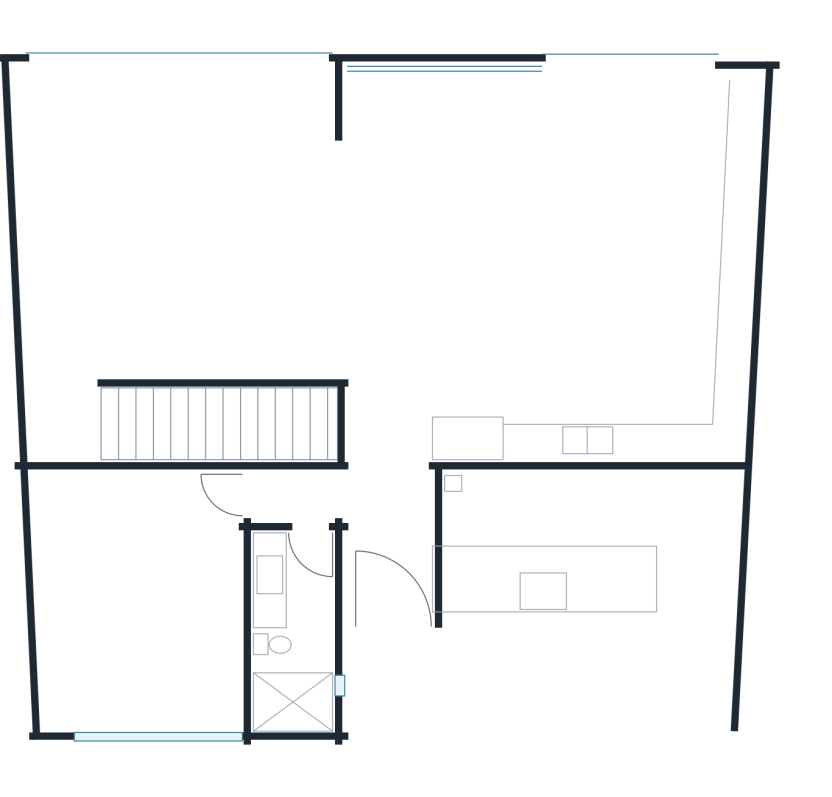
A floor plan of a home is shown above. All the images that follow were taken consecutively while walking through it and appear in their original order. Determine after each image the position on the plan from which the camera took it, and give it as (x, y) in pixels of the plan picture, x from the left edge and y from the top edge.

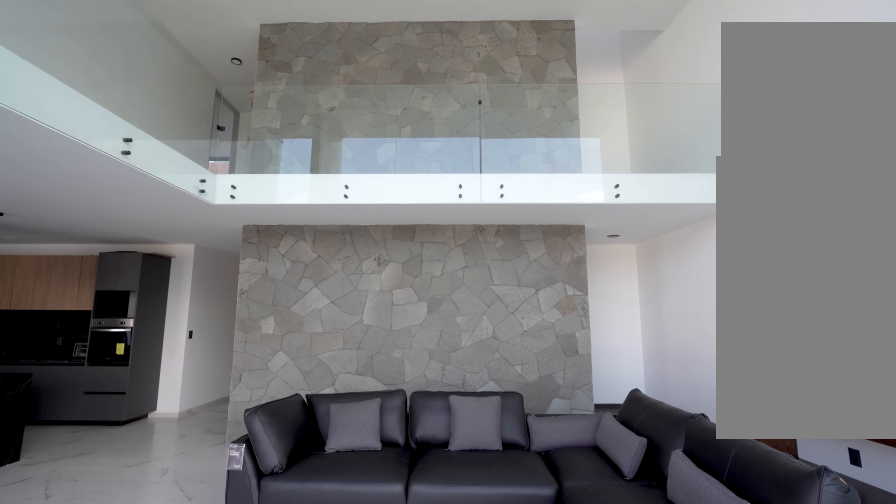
(209, 168)
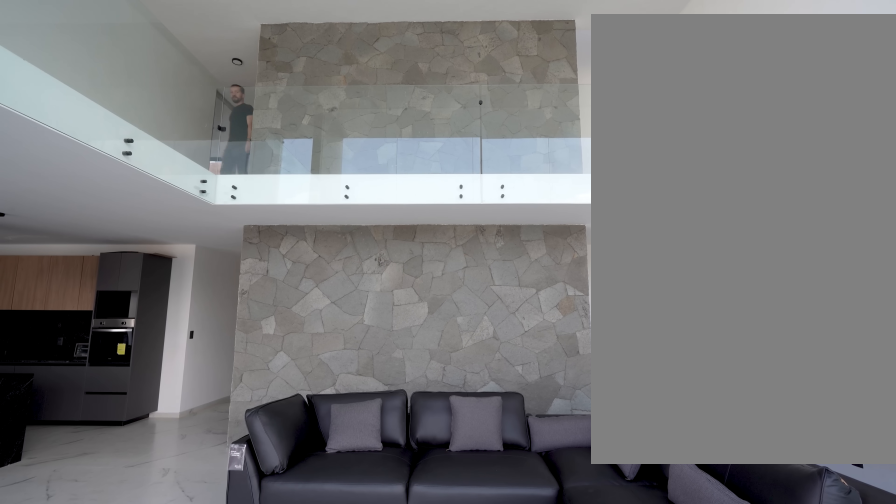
(209, 168)
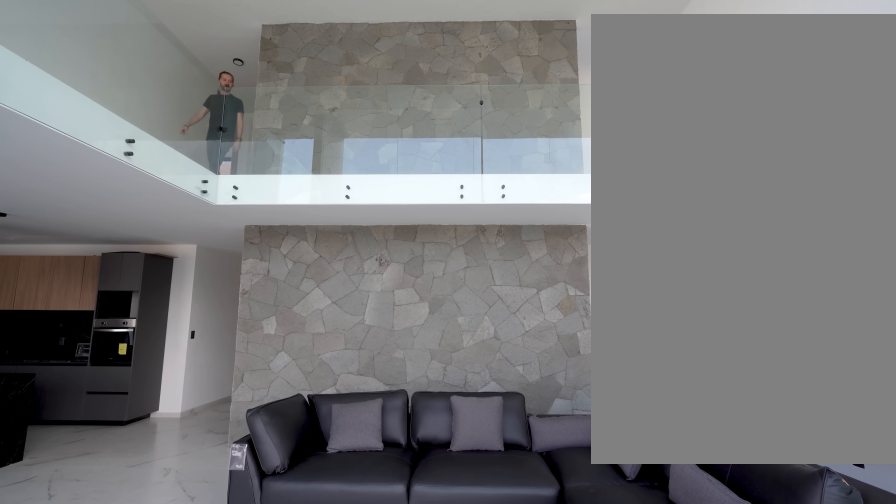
(209, 168)
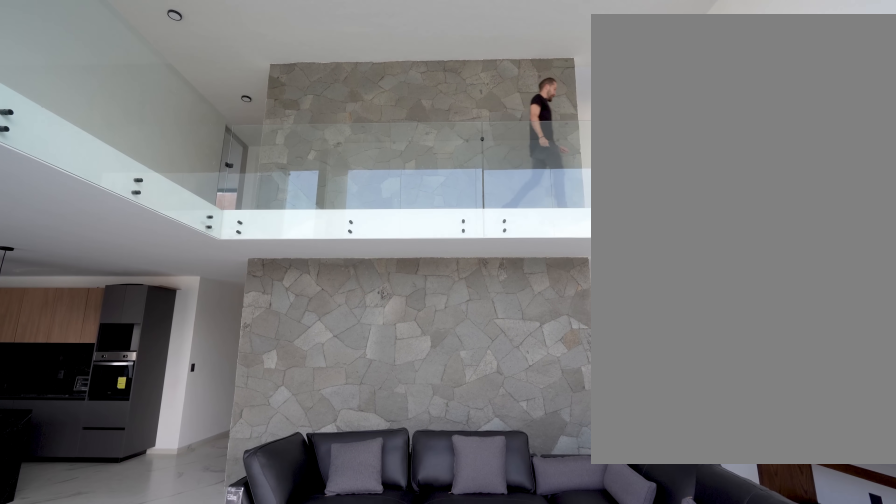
(203, 168)
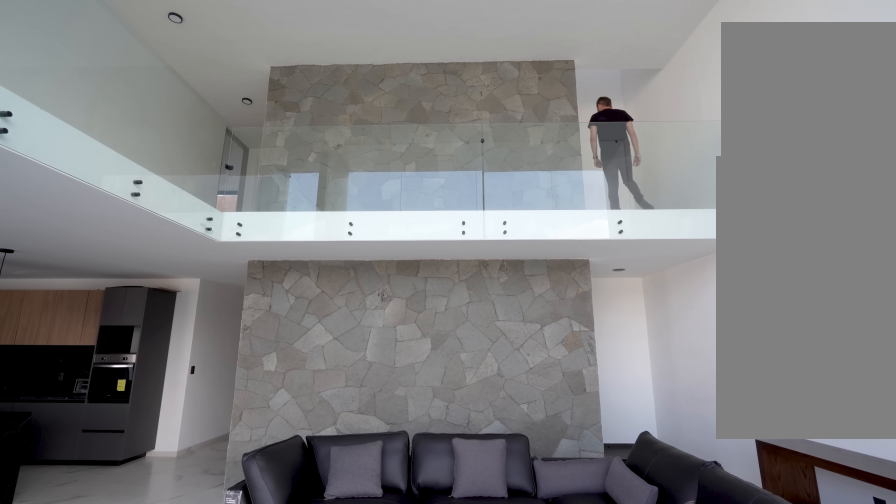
(196, 168)
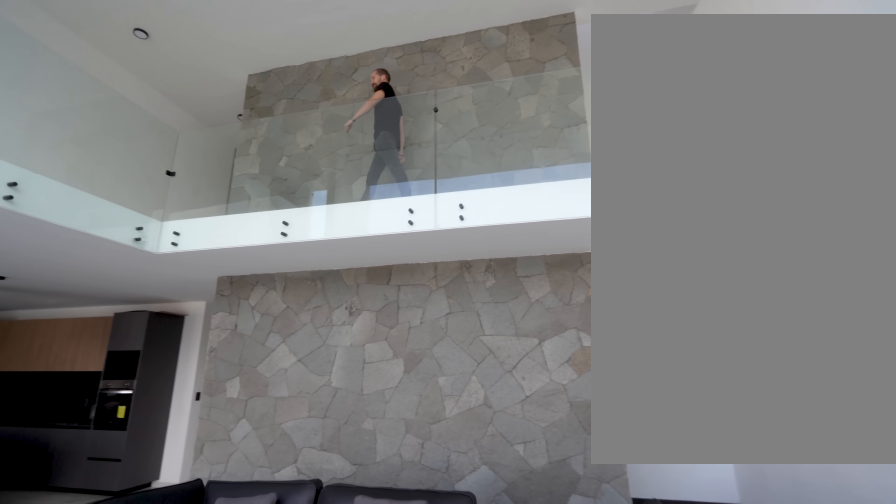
(192, 168)
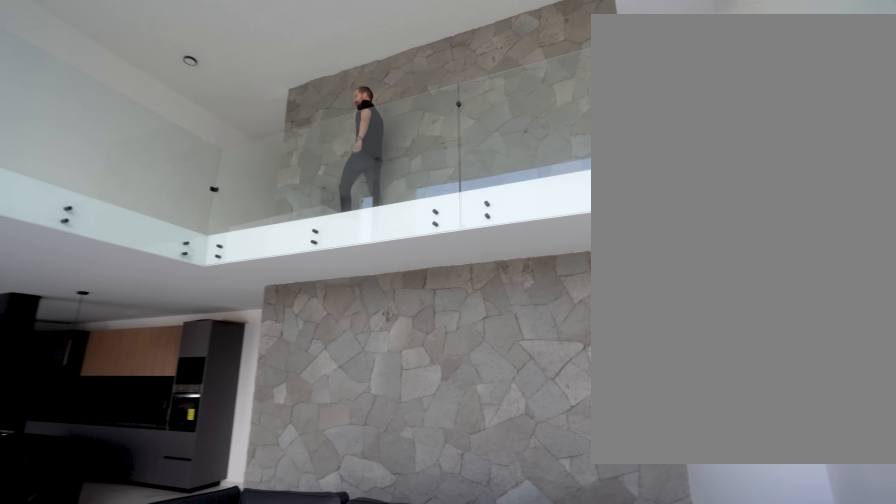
(176, 175)
